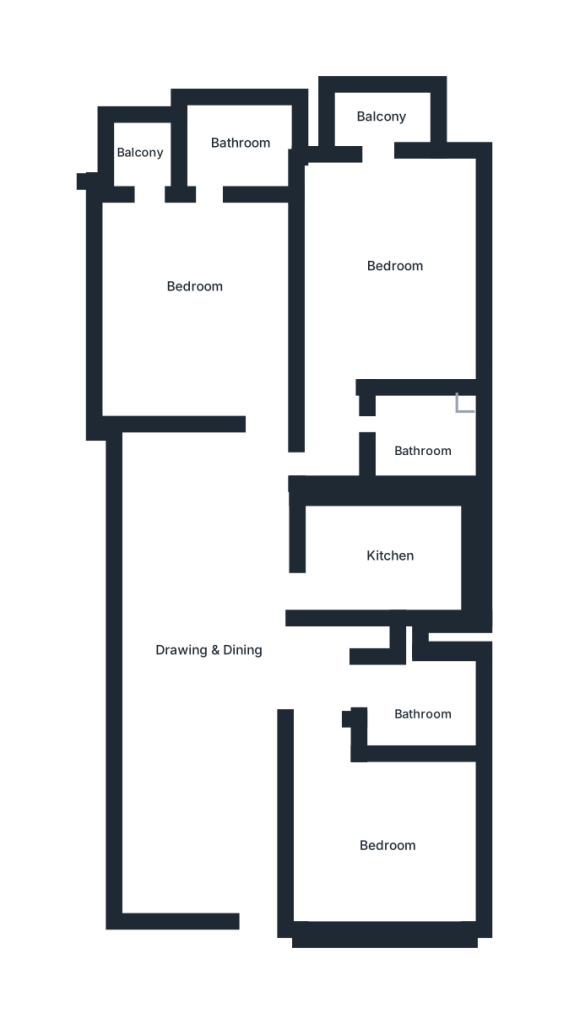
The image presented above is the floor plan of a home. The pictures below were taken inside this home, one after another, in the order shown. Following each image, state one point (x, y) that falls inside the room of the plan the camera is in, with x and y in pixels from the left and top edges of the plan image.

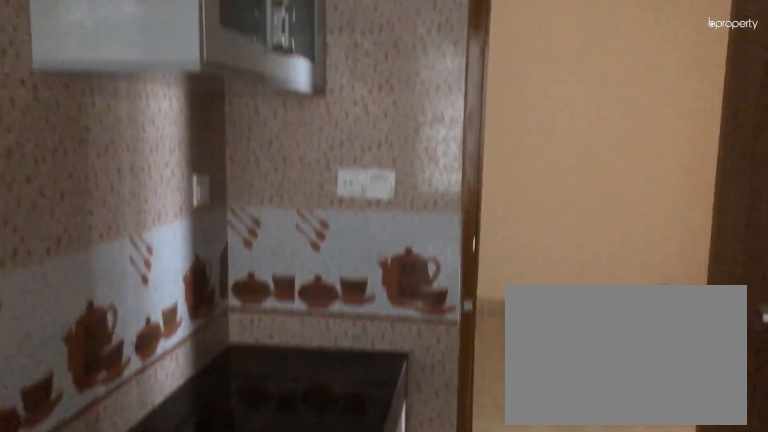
(388, 548)
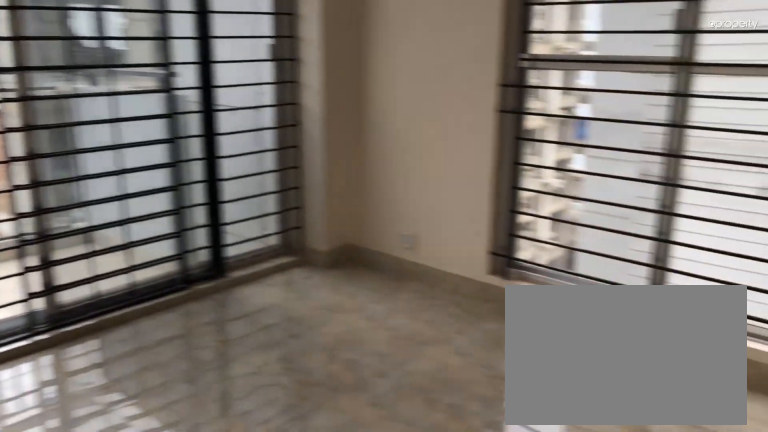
(383, 268)
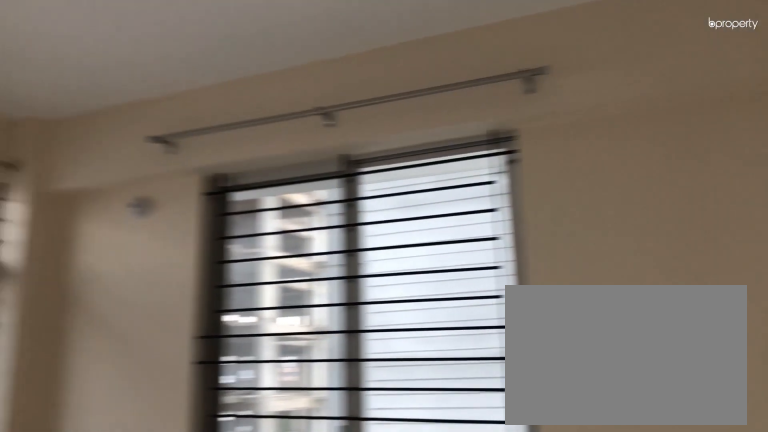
(382, 268)
